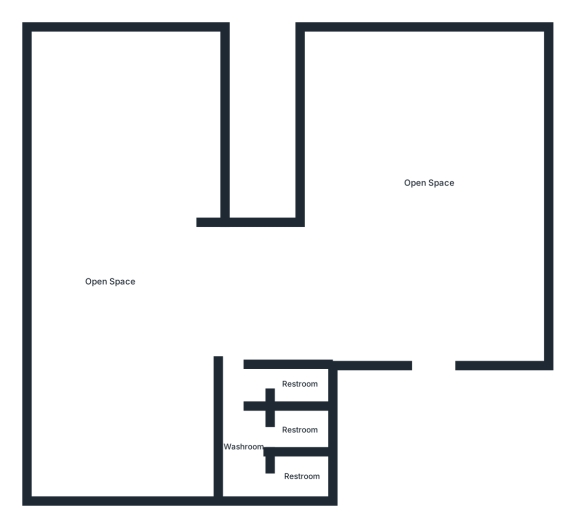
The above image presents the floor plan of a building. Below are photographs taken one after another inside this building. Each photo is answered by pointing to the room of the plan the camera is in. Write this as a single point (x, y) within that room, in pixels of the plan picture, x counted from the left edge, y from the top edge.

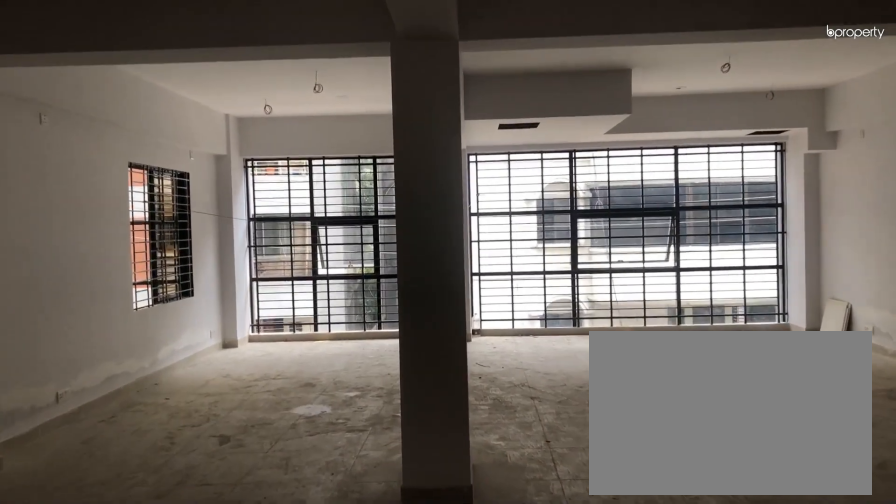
(433, 275)
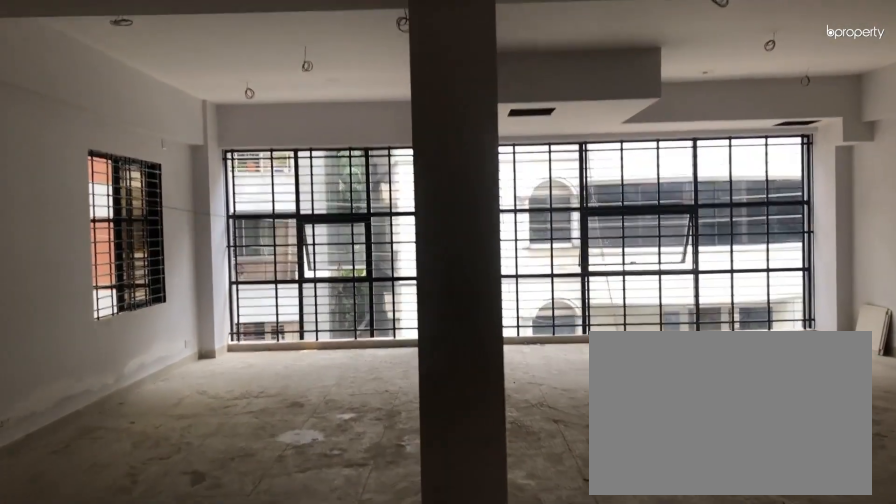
(433, 275)
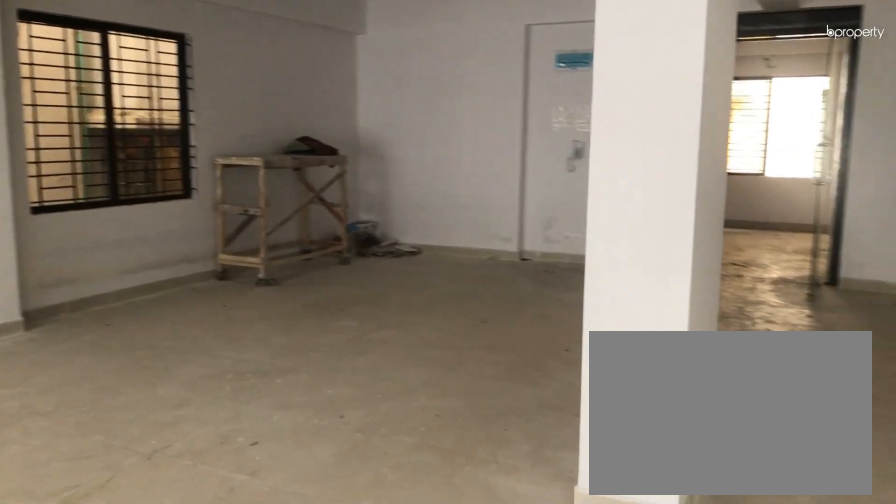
(430, 184)
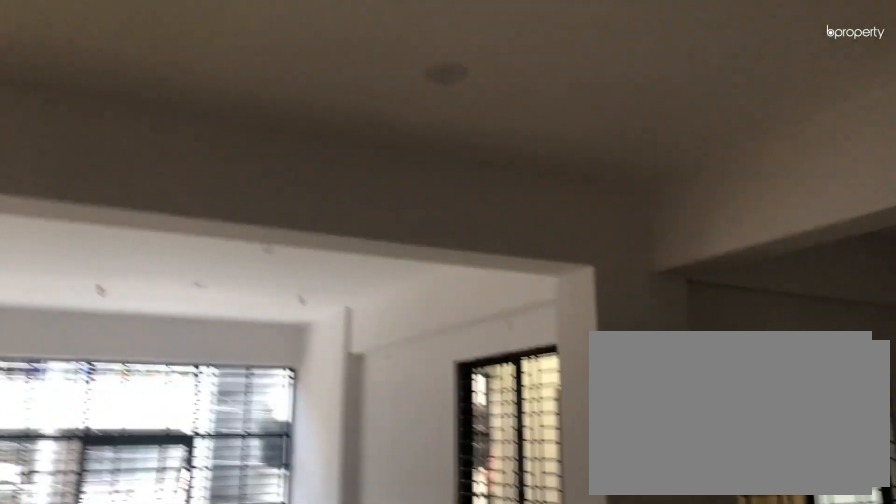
(112, 282)
